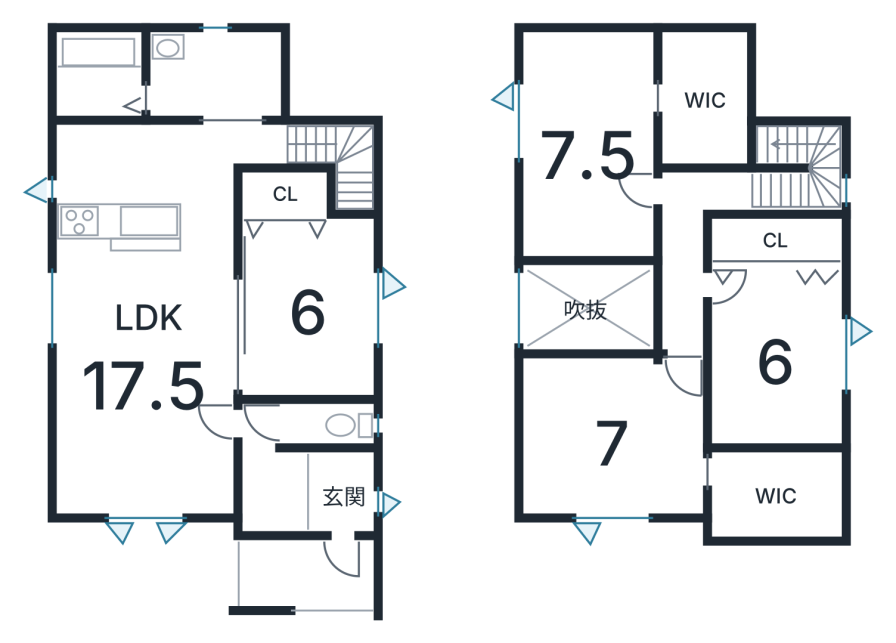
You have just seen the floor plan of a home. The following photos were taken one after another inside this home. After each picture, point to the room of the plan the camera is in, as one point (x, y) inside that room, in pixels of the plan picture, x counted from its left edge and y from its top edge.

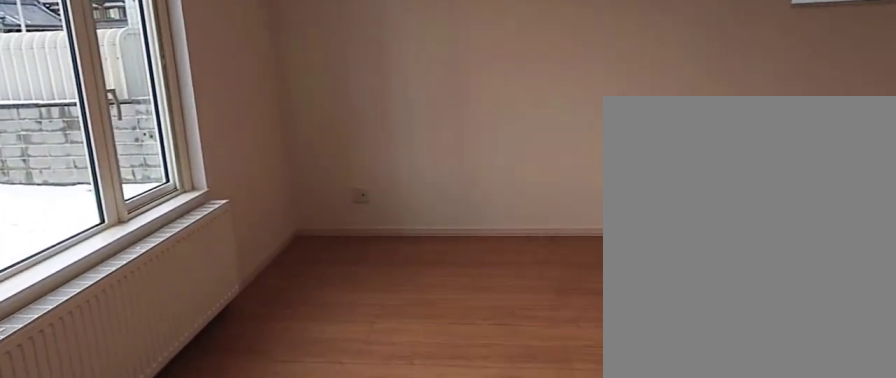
(156, 382)
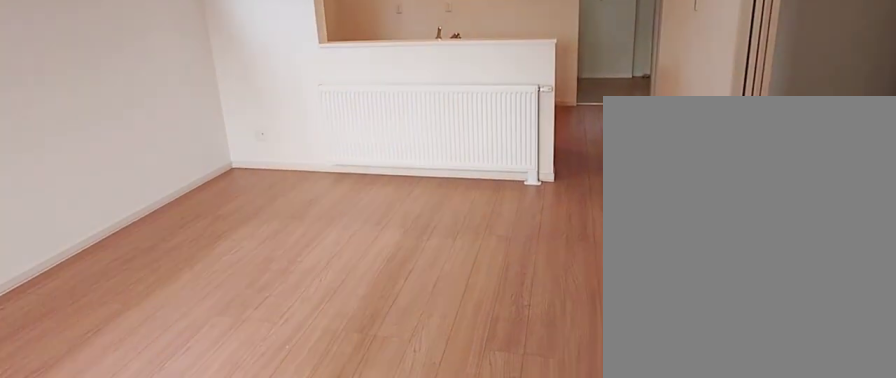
(156, 382)
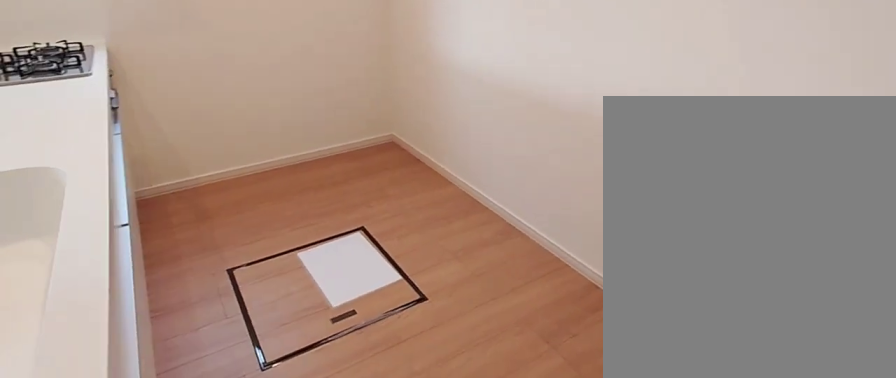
(156, 182)
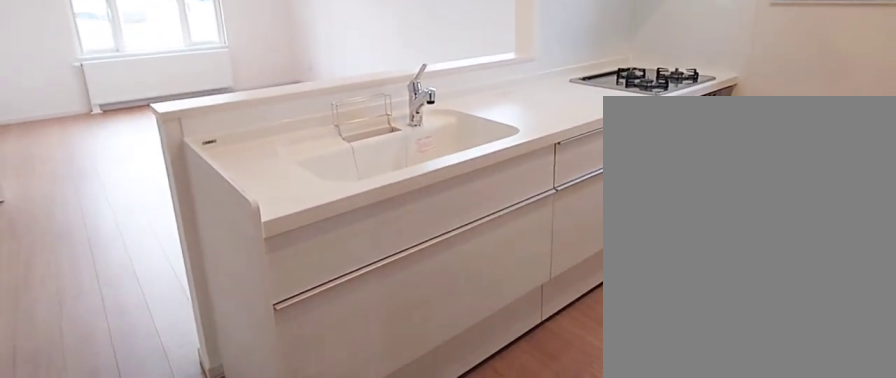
(156, 182)
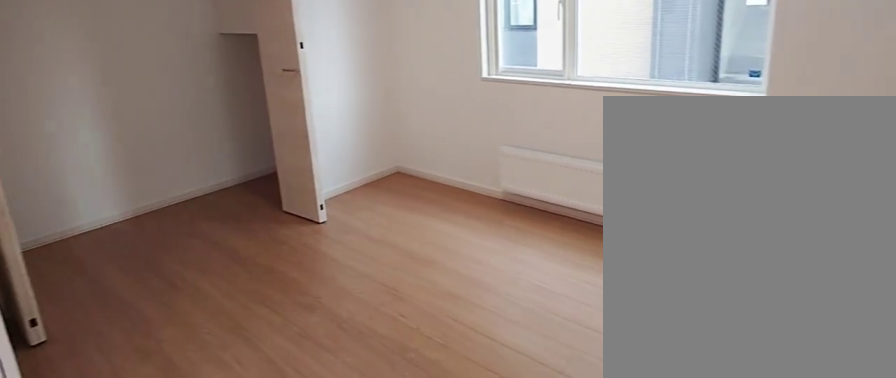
(308, 306)
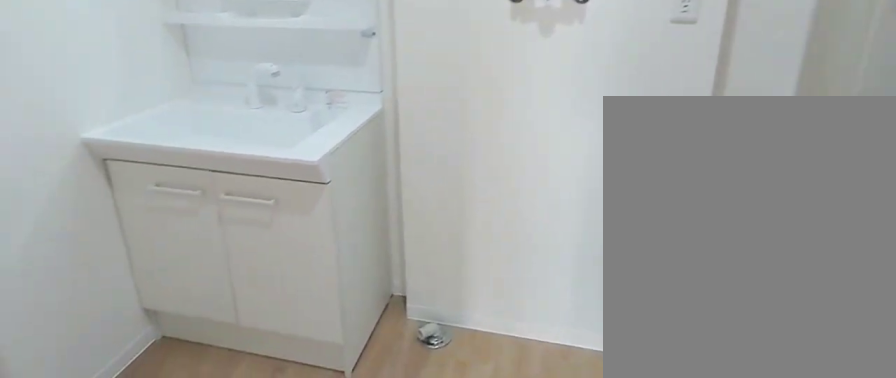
(219, 91)
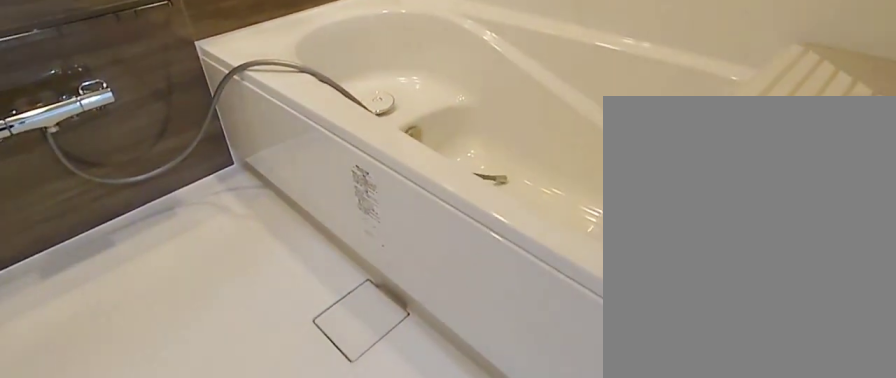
(102, 77)
